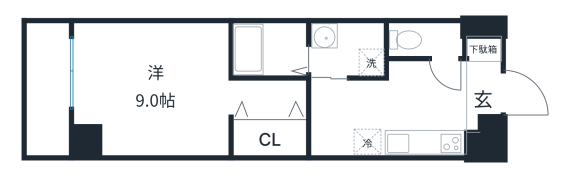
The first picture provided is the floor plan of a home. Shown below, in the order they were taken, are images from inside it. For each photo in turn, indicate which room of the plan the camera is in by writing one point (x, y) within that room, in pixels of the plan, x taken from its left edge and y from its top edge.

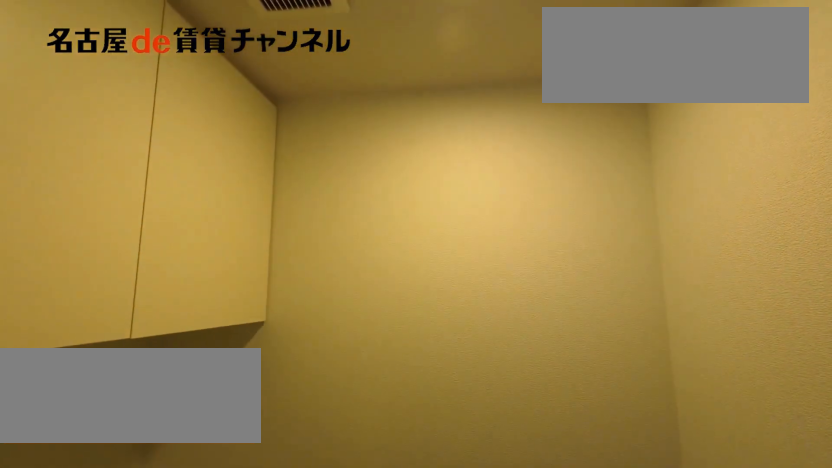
(425, 40)
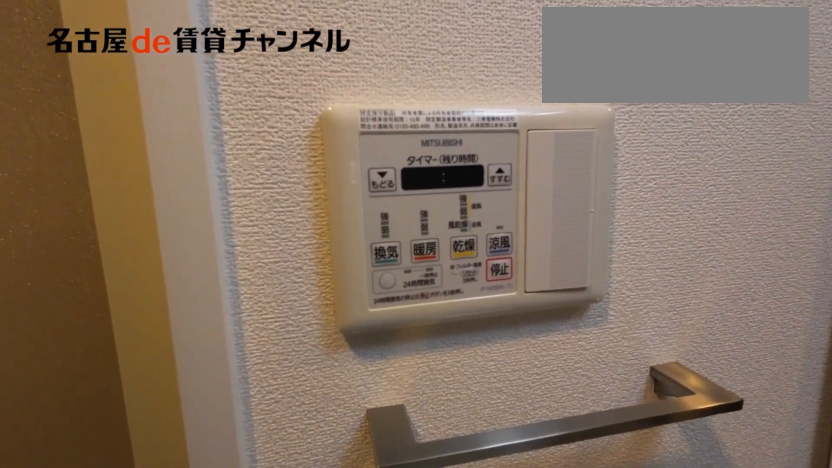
(349, 49)
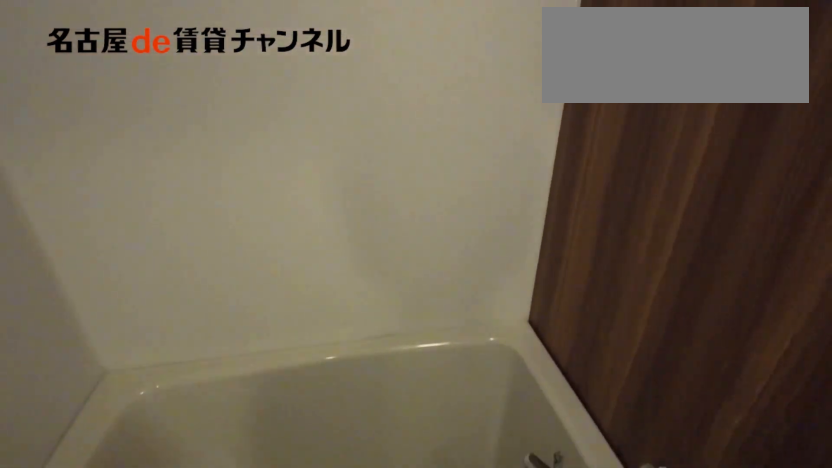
(269, 49)
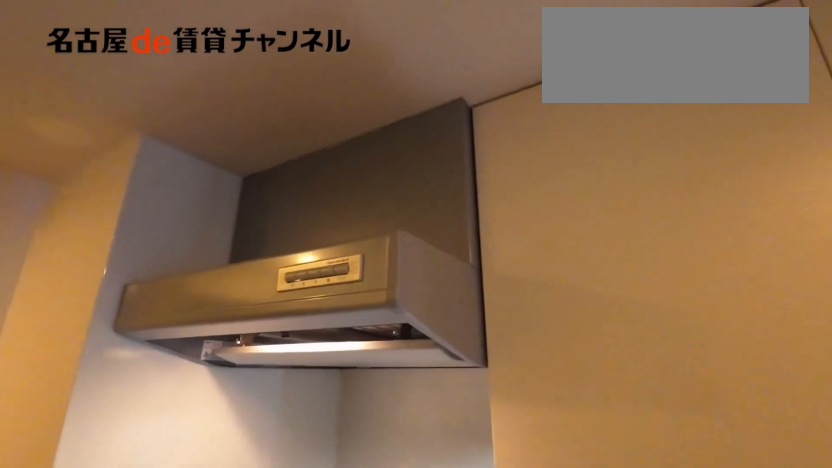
(411, 141)
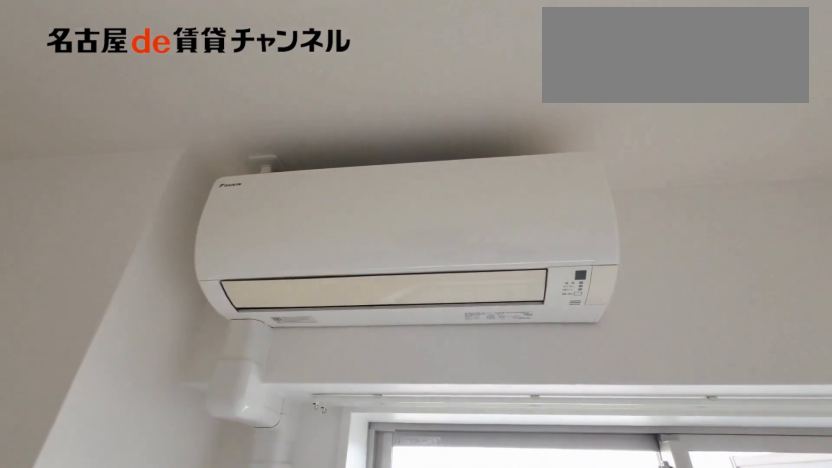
(149, 89)
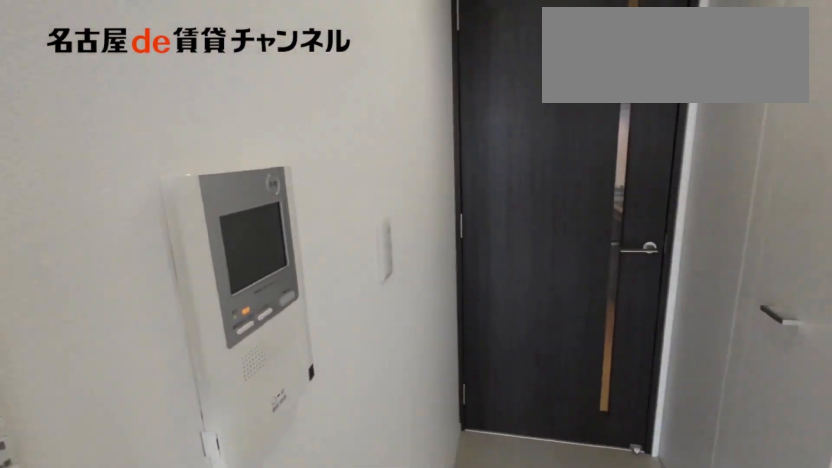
(149, 89)
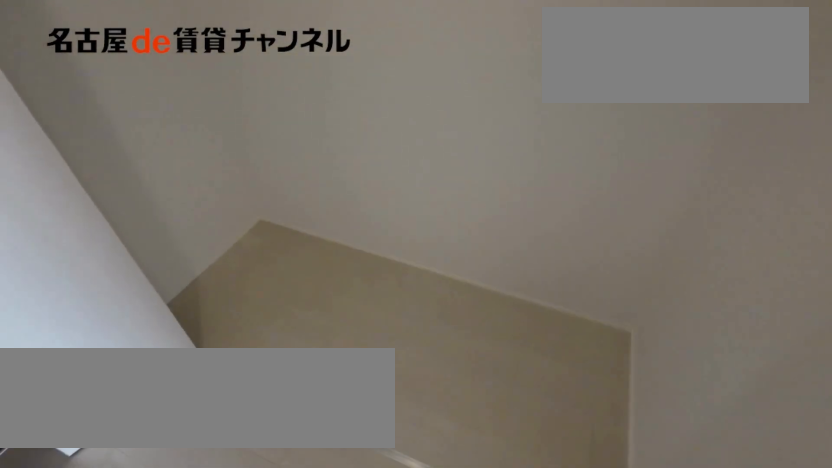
(270, 137)
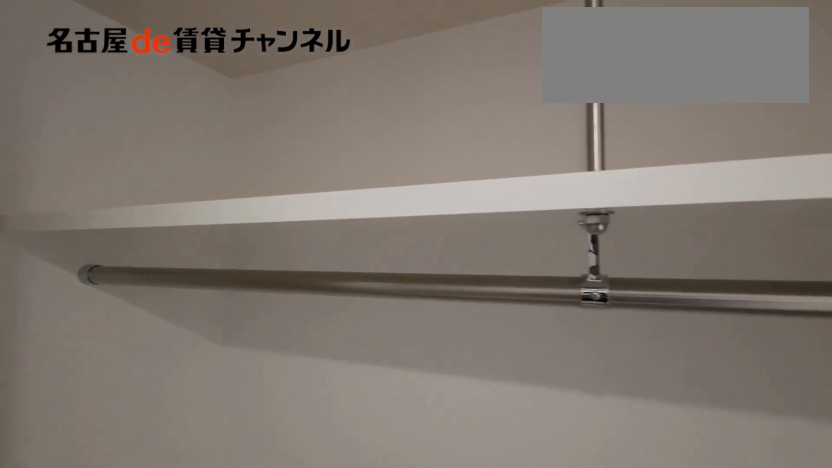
(270, 137)
